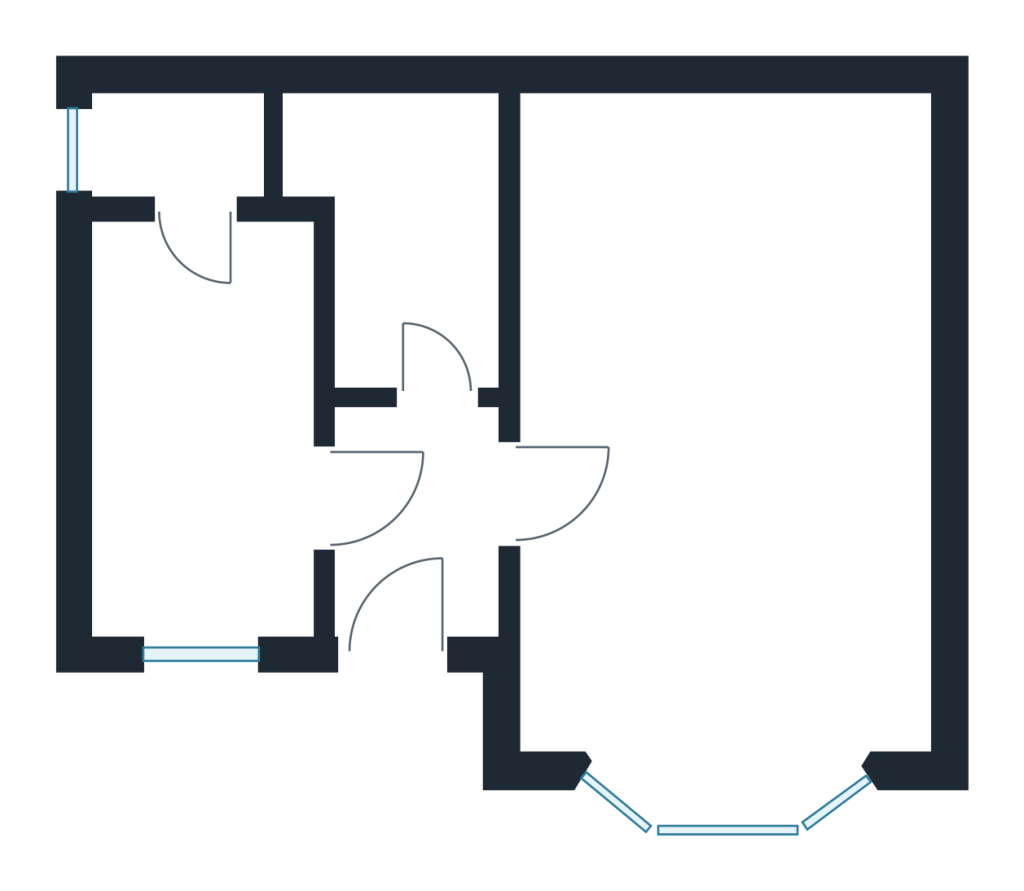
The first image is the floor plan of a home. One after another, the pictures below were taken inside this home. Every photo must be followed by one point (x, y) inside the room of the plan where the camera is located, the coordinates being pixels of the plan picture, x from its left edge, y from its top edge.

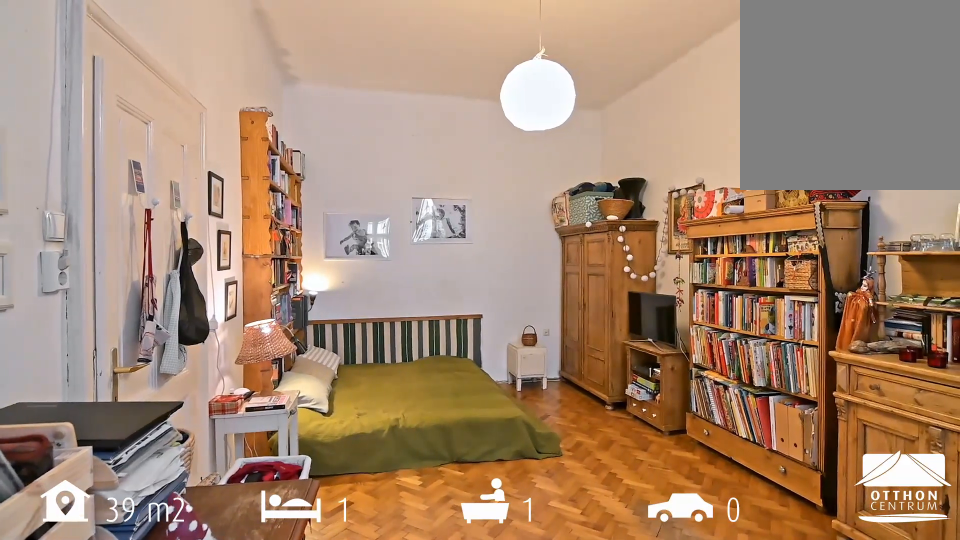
(724, 422)
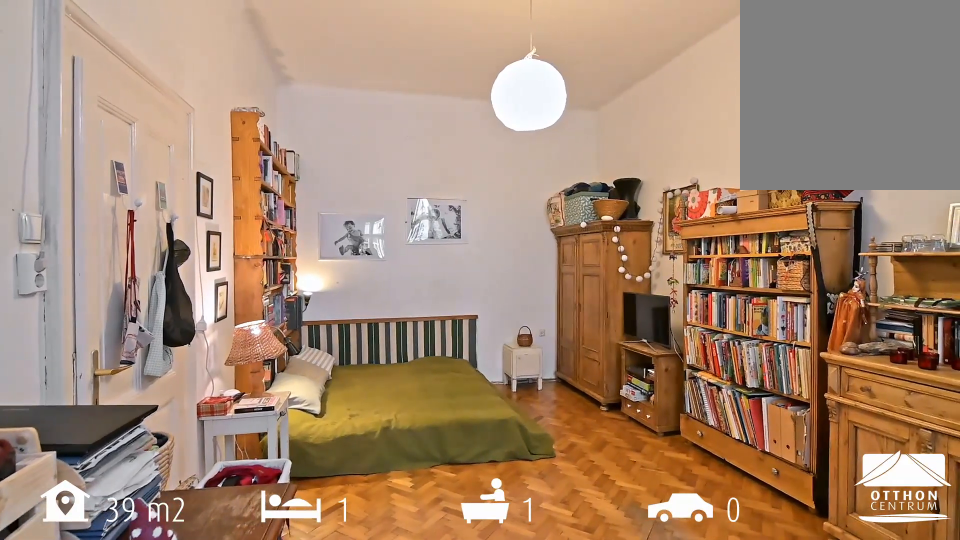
(724, 422)
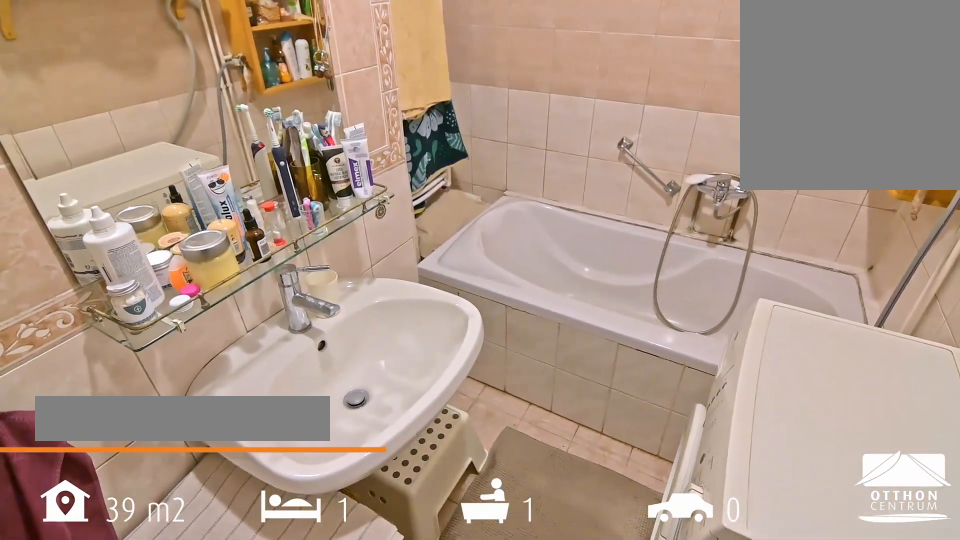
(408, 226)
